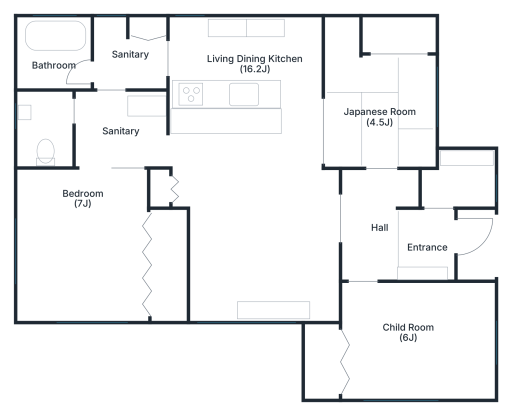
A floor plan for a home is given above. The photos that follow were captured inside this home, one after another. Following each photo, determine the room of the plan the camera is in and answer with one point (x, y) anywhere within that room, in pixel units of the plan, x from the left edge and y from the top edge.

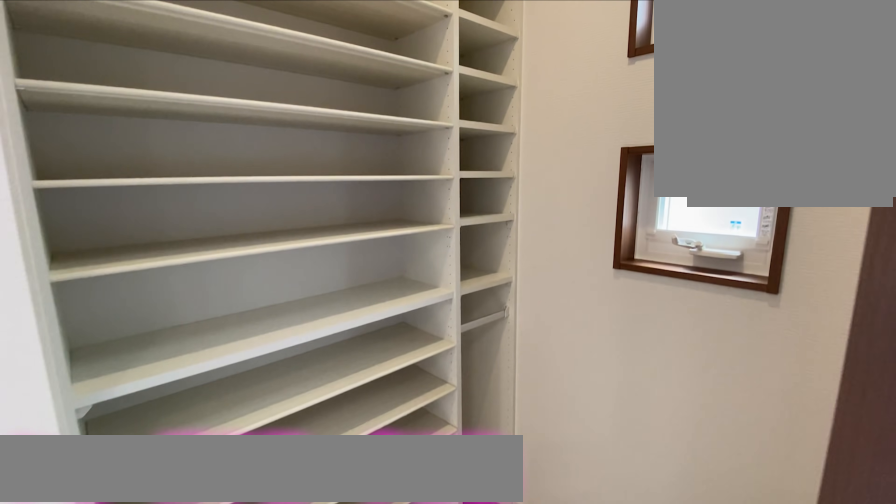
(460, 182)
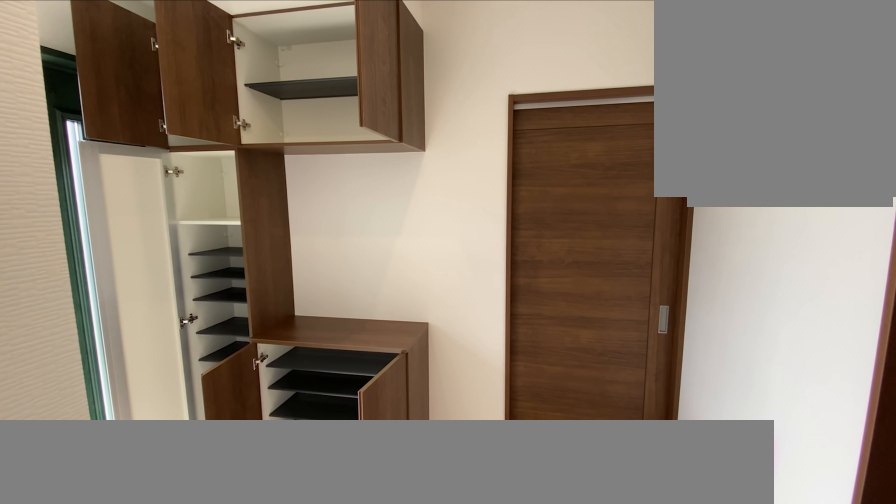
(425, 241)
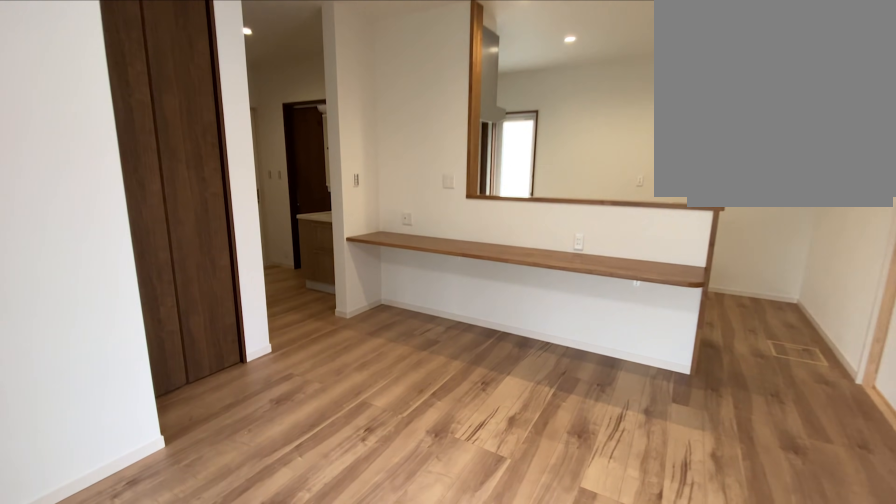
(257, 216)
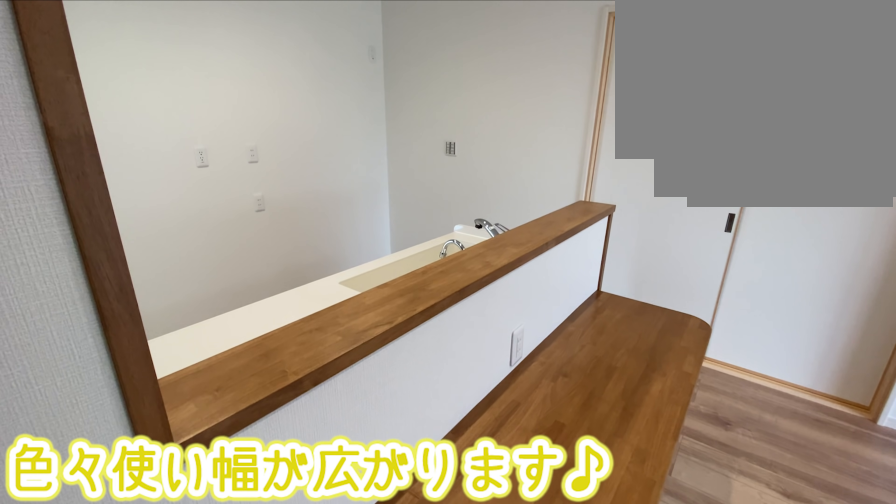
(257, 216)
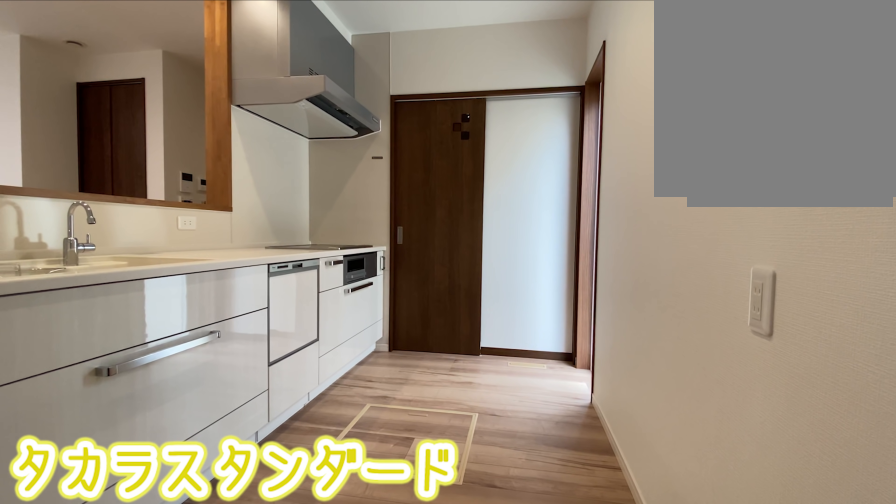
(228, 61)
